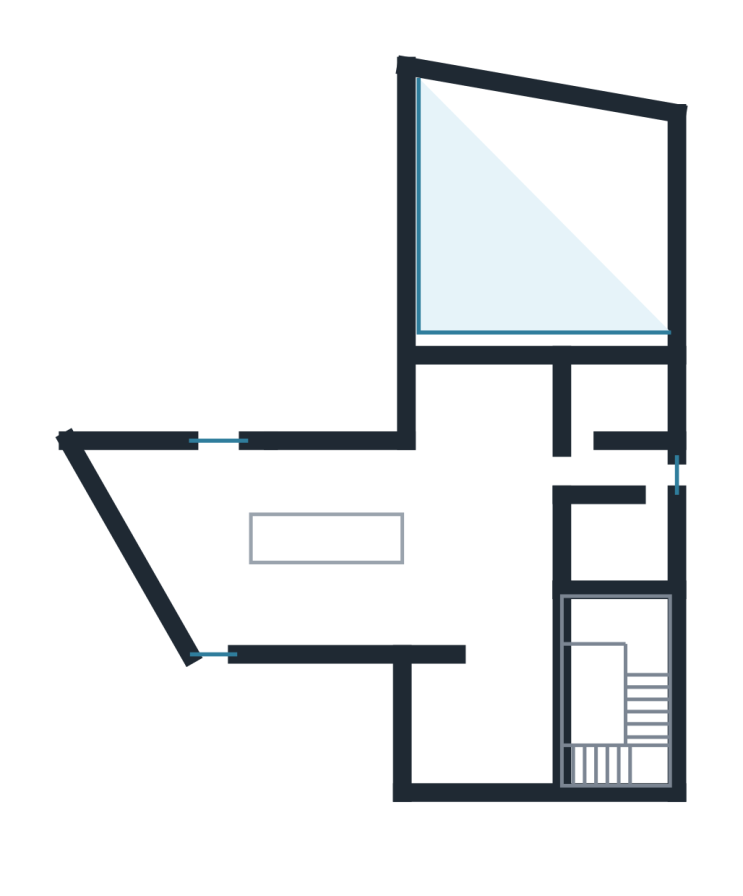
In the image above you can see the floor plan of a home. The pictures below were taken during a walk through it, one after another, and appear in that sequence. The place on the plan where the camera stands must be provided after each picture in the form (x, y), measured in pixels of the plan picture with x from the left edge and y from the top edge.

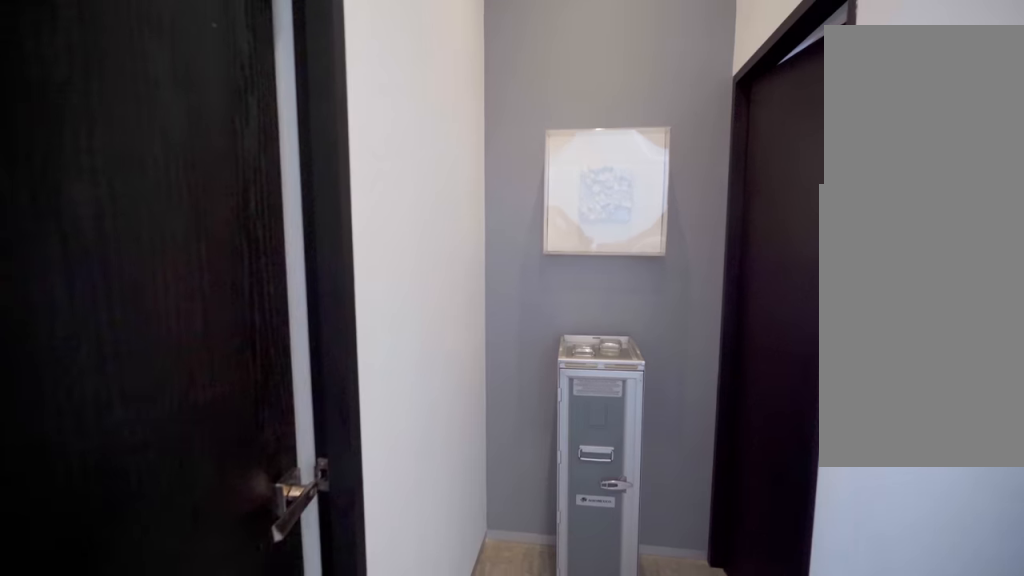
(647, 475)
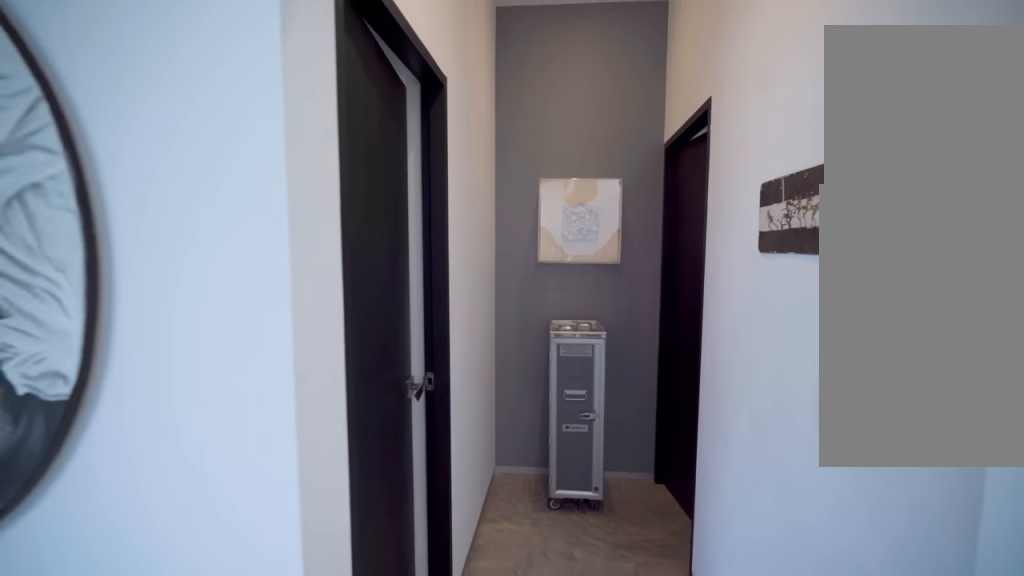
(628, 463)
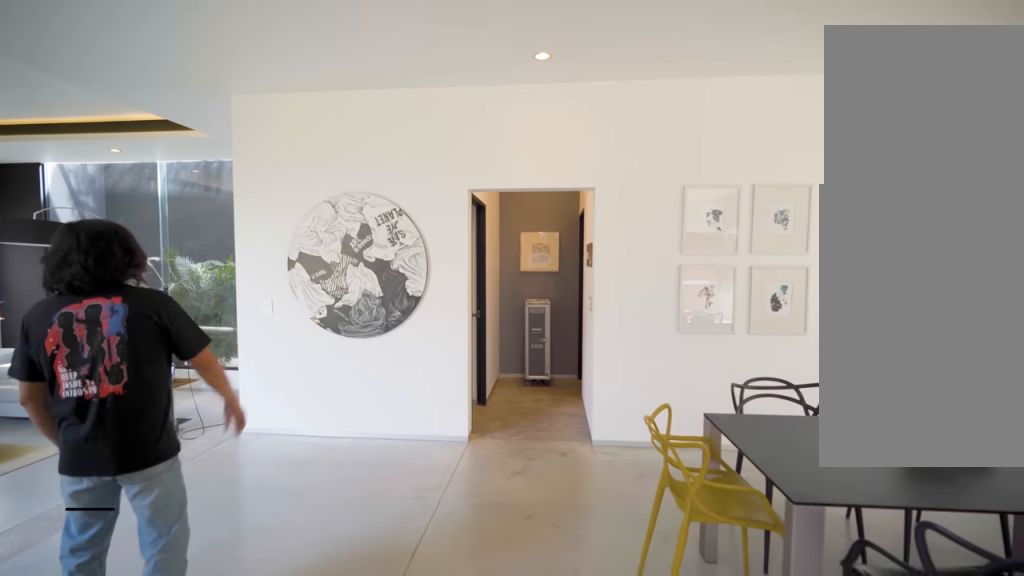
(509, 468)
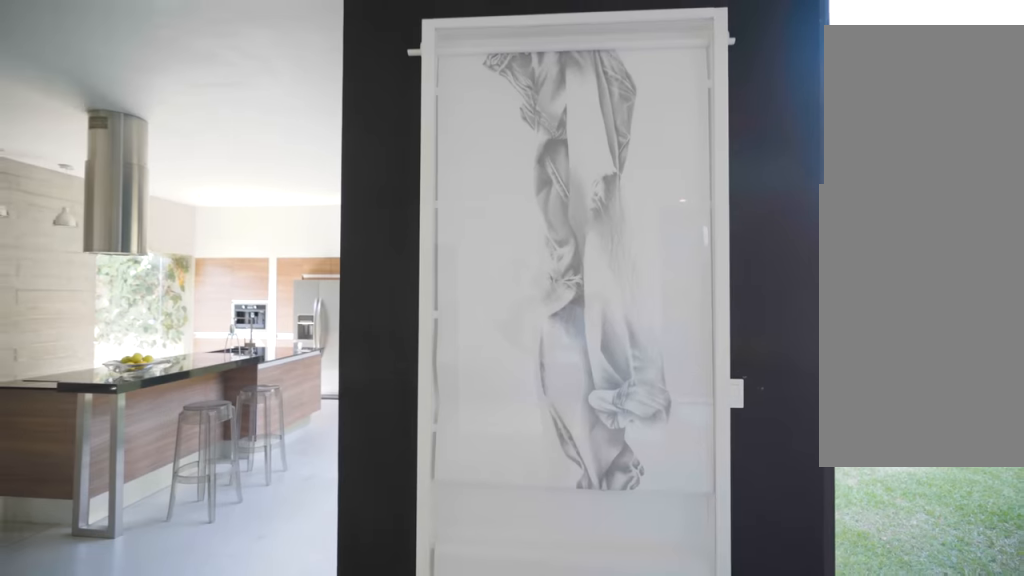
(470, 417)
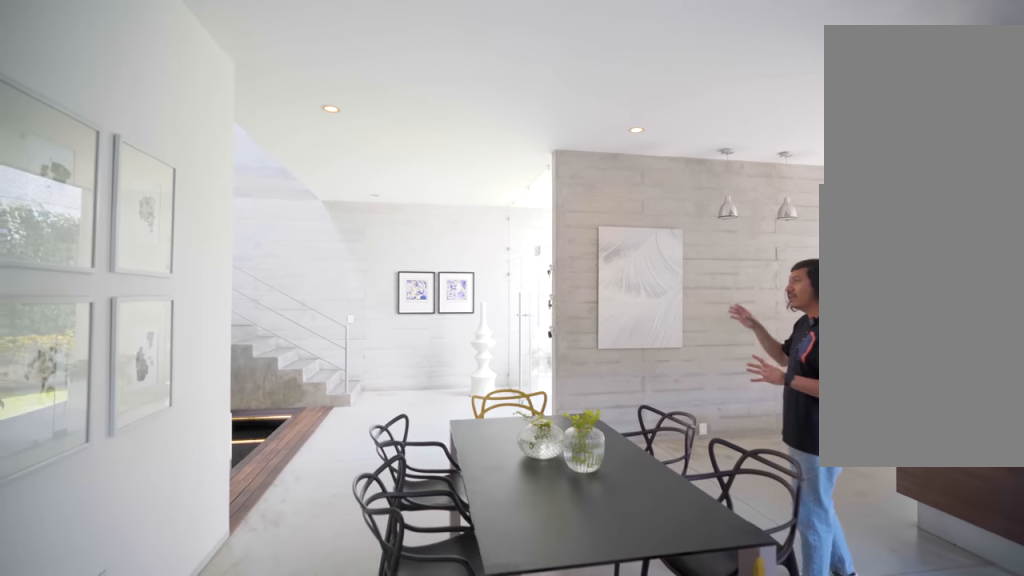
(520, 479)
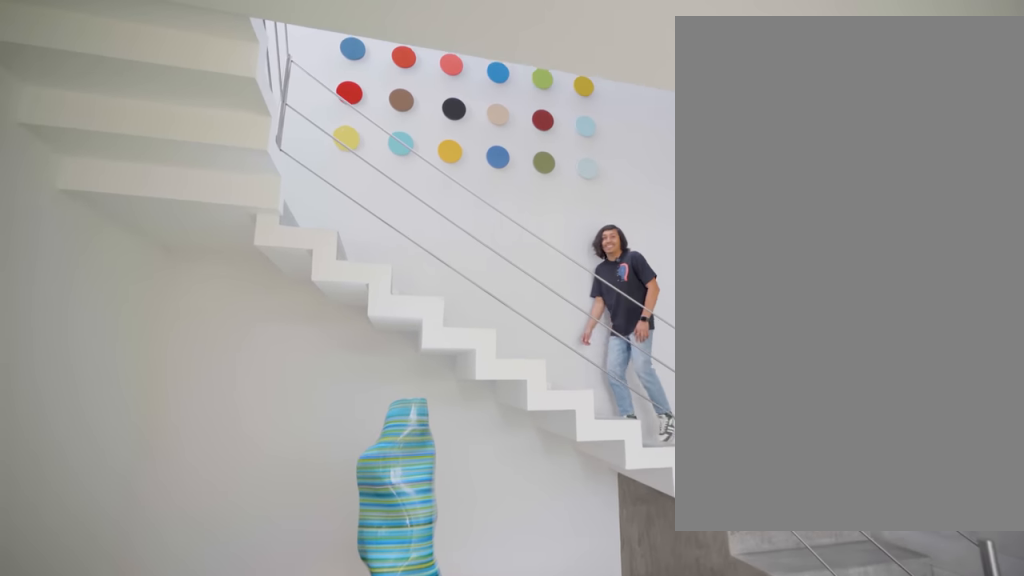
(526, 677)
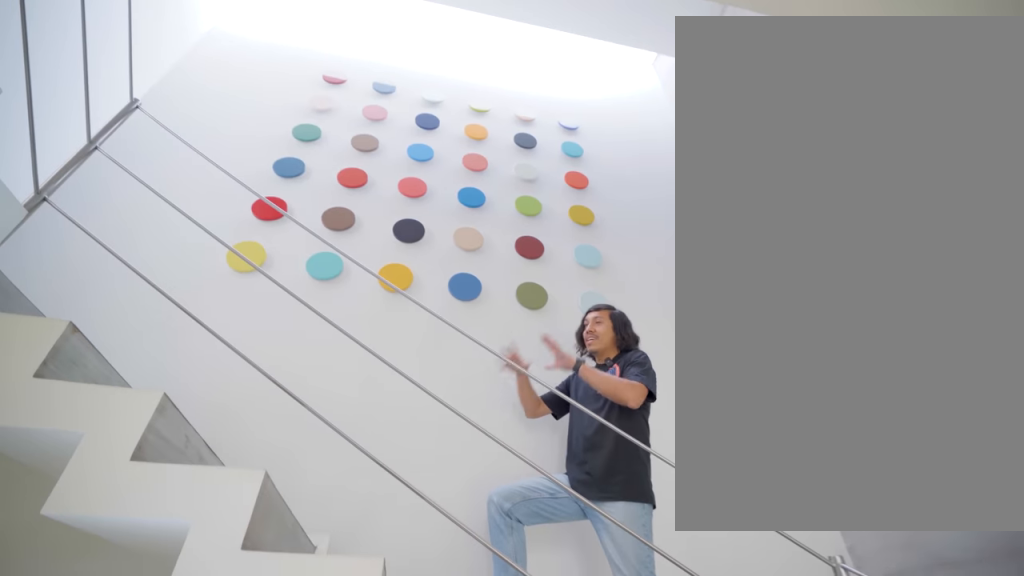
(526, 682)
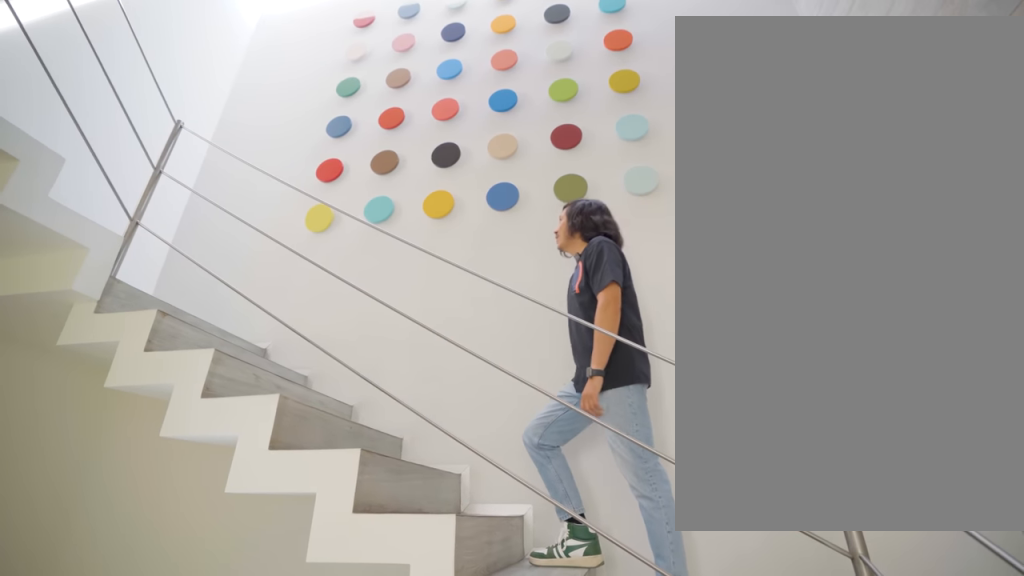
(525, 691)
